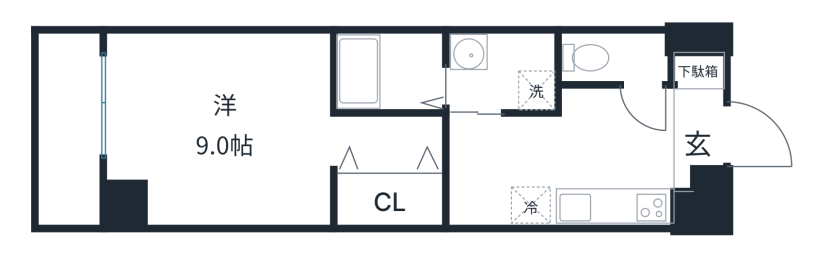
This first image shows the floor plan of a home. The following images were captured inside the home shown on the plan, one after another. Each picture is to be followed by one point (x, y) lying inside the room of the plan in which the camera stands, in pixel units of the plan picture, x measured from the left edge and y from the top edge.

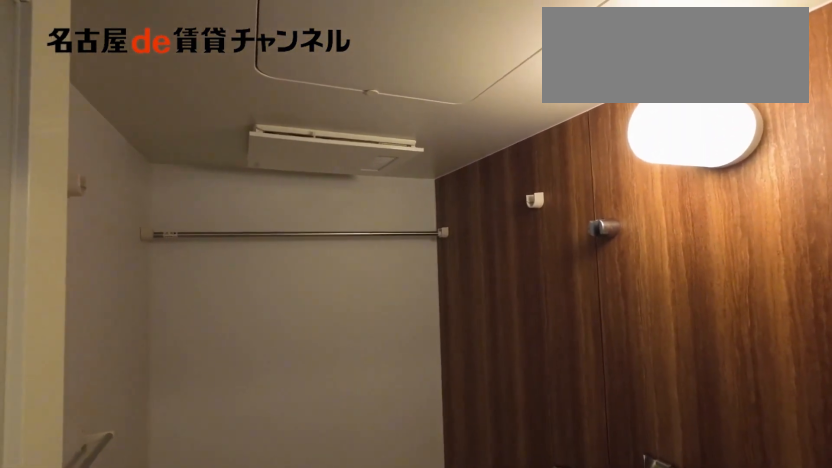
(389, 71)
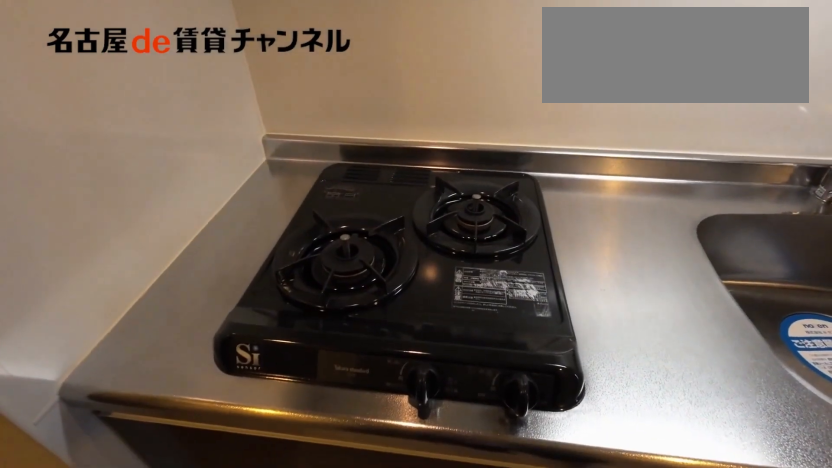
(594, 205)
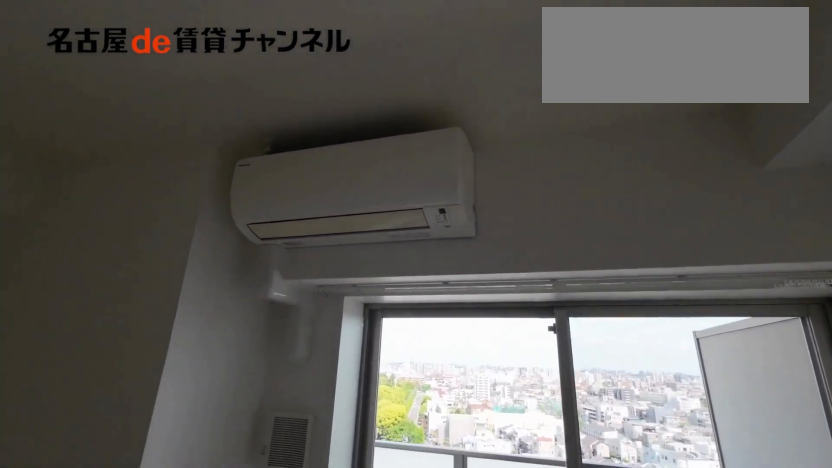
(215, 129)
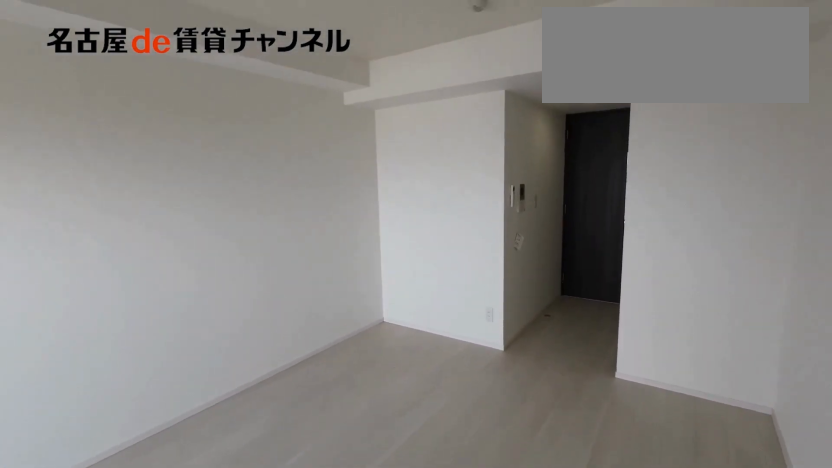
(215, 129)
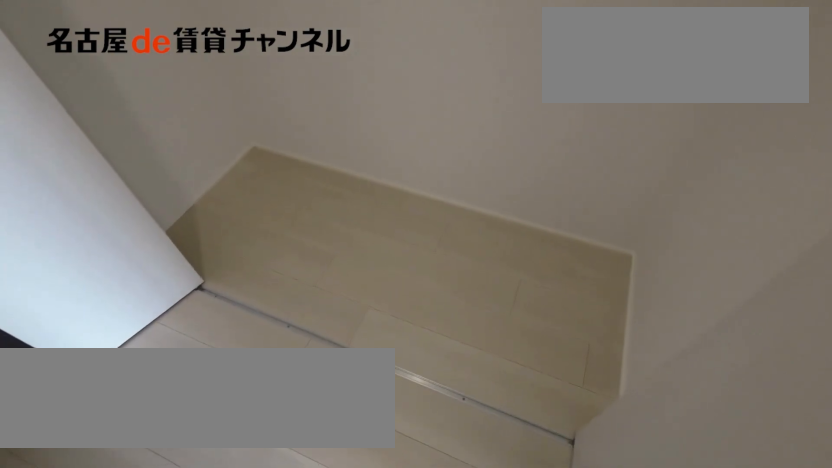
(391, 199)
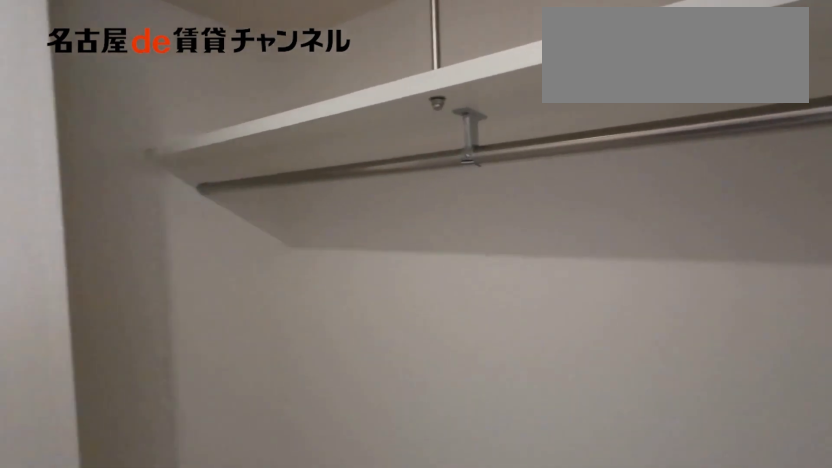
(391, 199)
